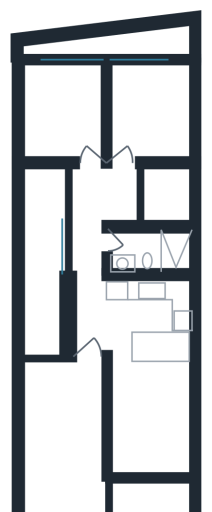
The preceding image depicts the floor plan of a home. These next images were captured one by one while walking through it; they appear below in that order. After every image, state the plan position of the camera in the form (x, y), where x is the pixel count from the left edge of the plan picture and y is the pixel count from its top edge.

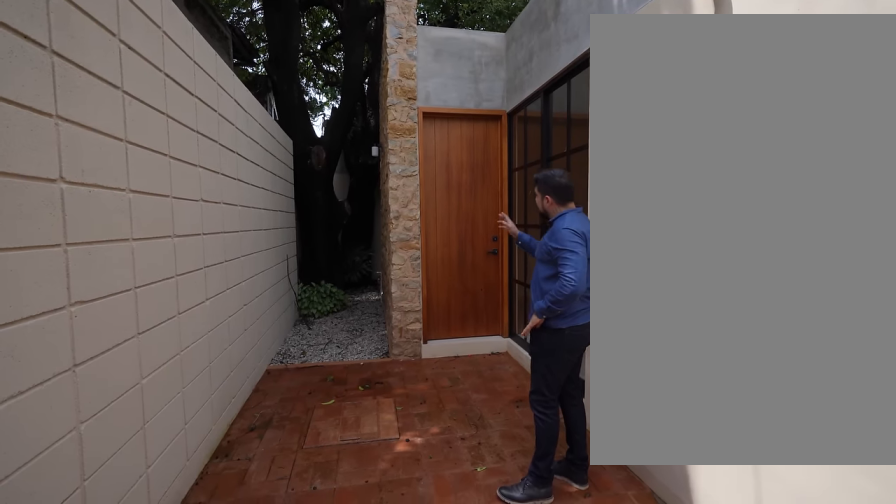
(64, 444)
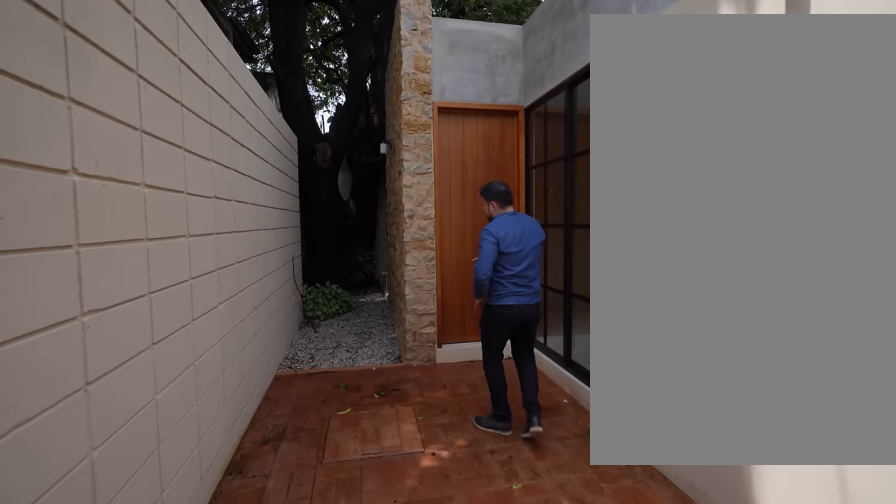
(64, 445)
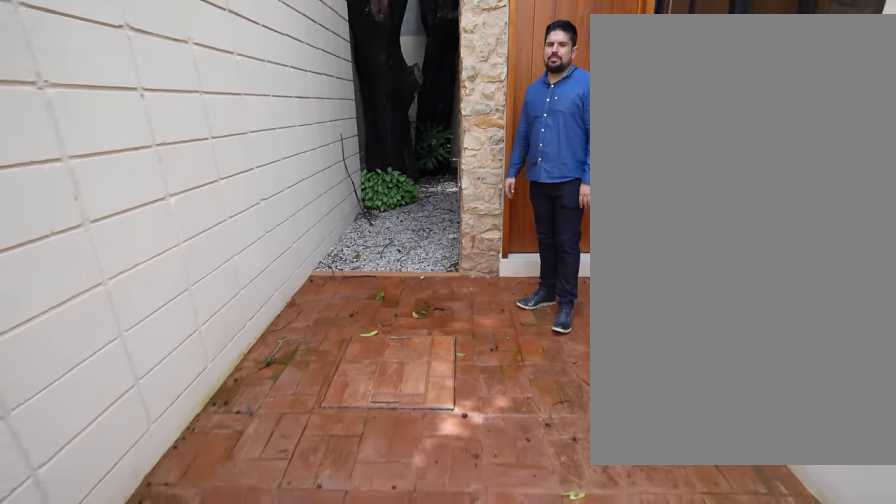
(72, 387)
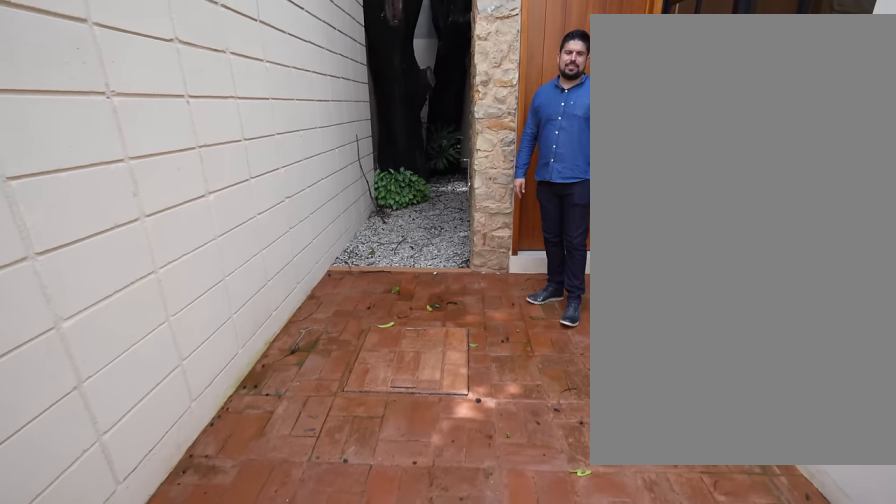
(72, 387)
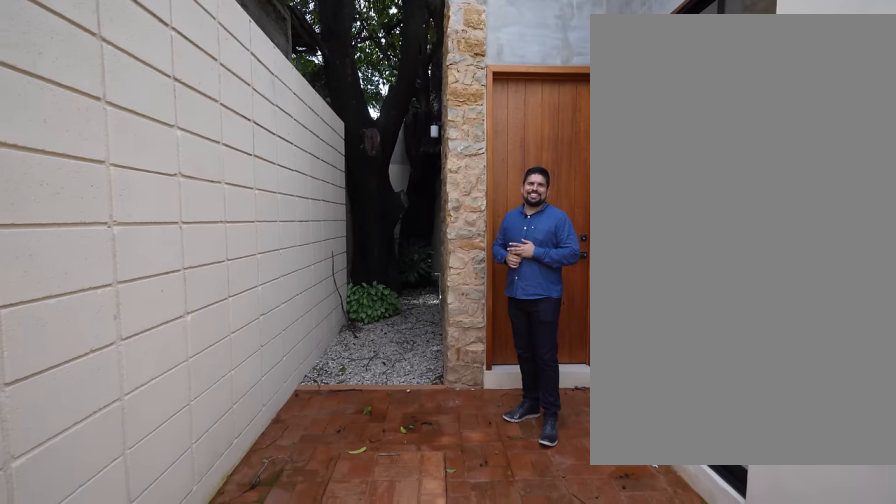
(60, 441)
